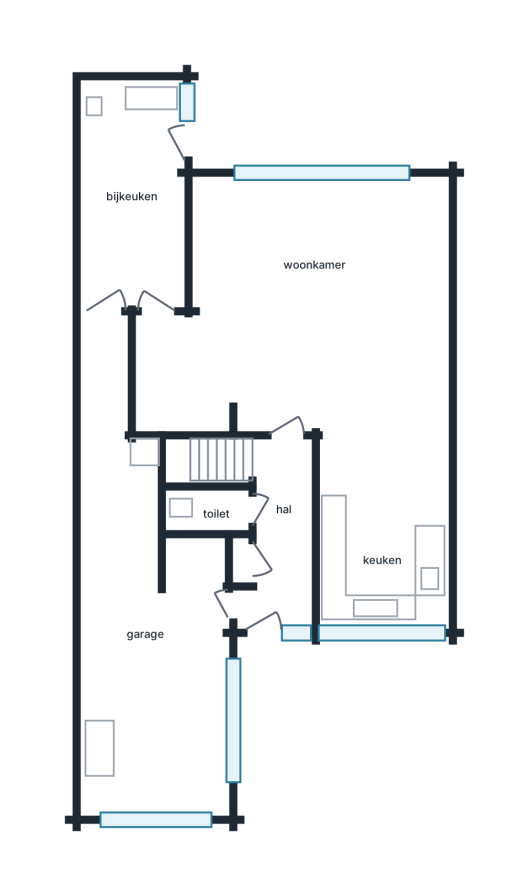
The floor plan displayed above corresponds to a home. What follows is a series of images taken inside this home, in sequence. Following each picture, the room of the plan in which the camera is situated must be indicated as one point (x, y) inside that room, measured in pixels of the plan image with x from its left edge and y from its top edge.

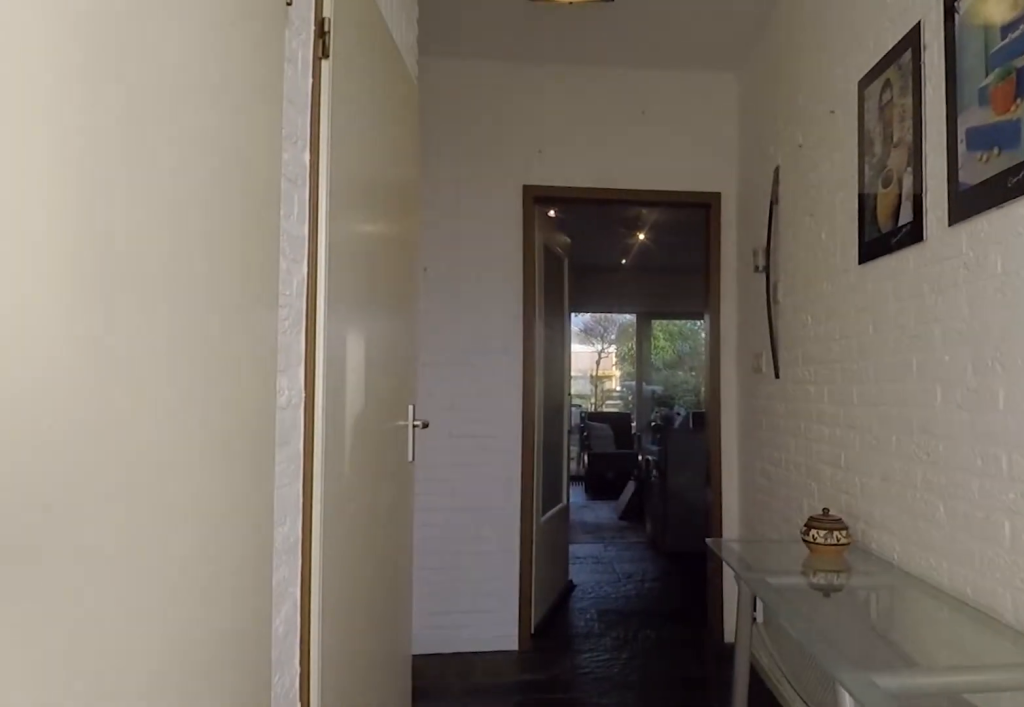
(279, 534)
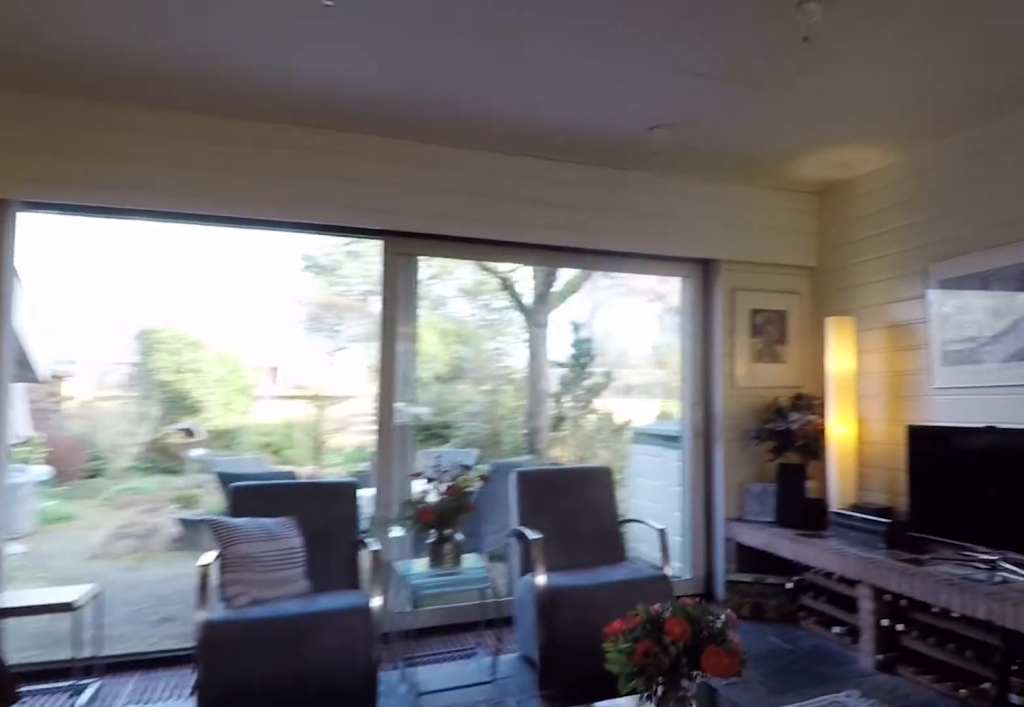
(216, 354)
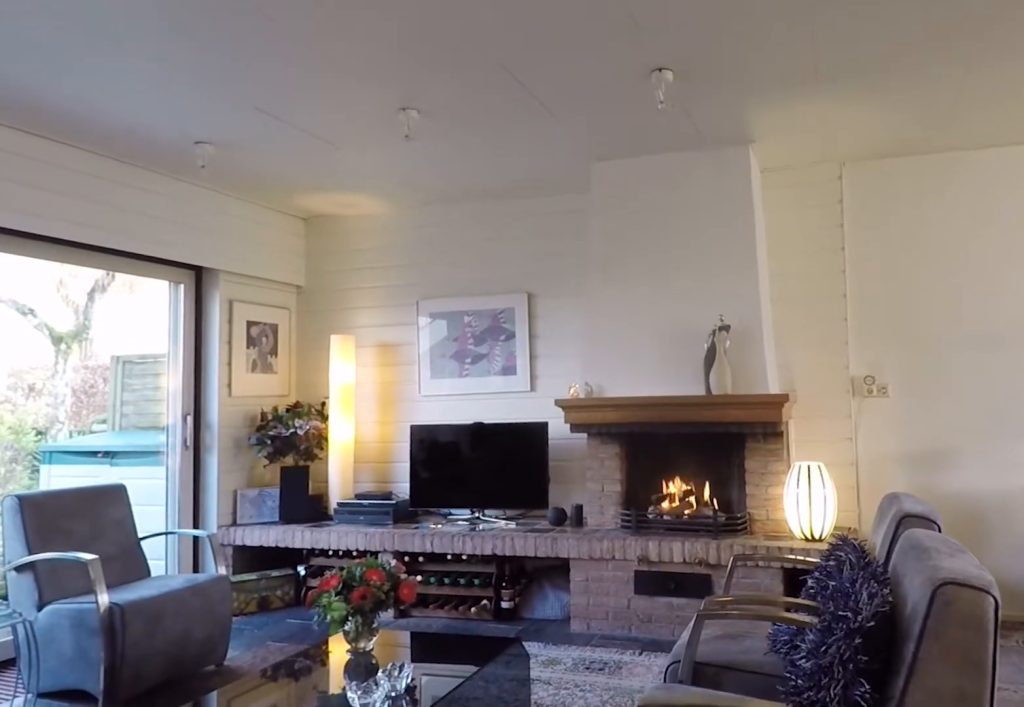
(216, 354)
